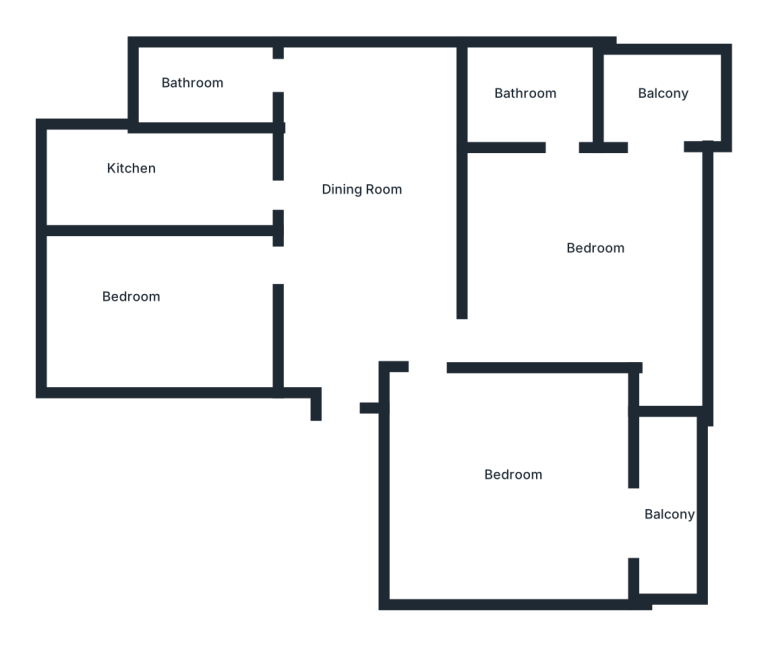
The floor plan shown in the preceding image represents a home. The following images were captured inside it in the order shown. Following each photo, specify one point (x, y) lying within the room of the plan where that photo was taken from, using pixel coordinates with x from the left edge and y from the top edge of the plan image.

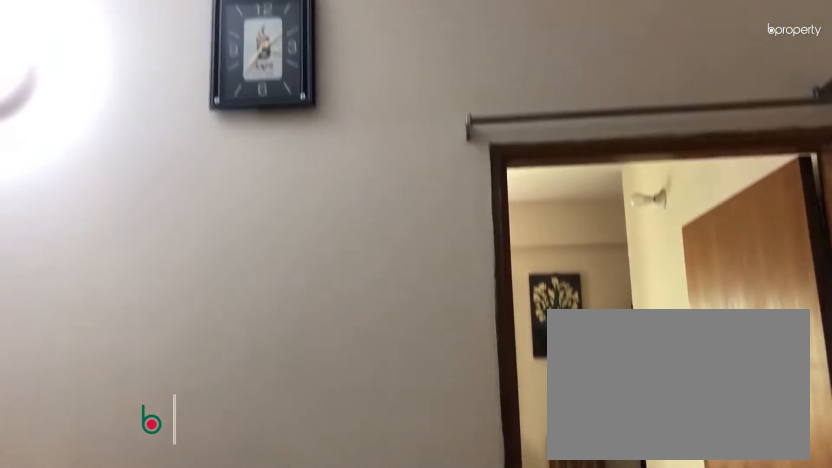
(377, 207)
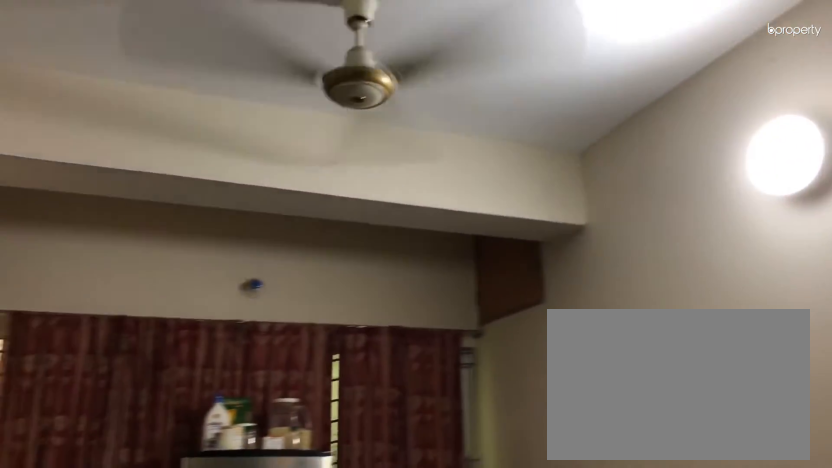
(377, 207)
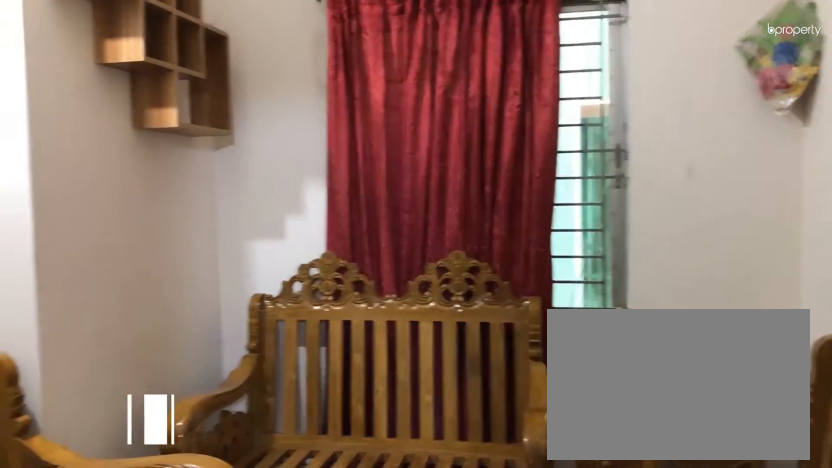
(161, 297)
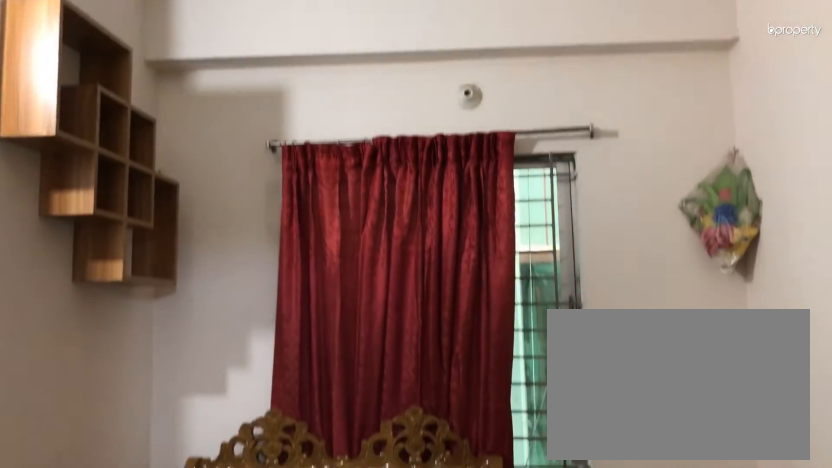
(169, 296)
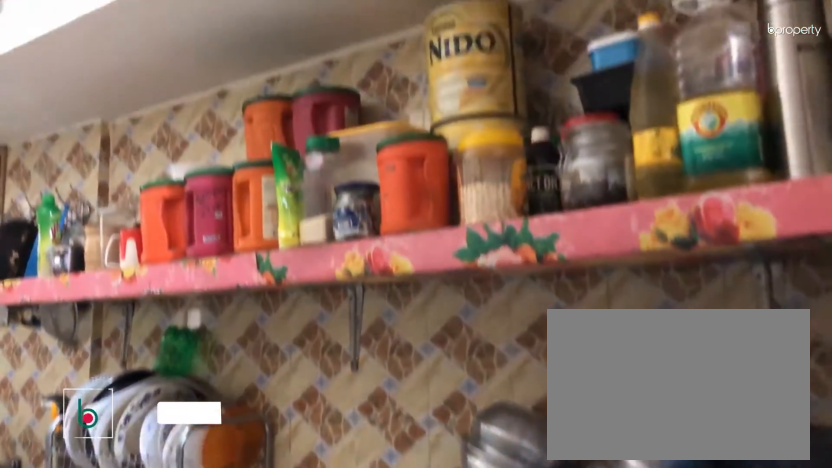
(170, 181)
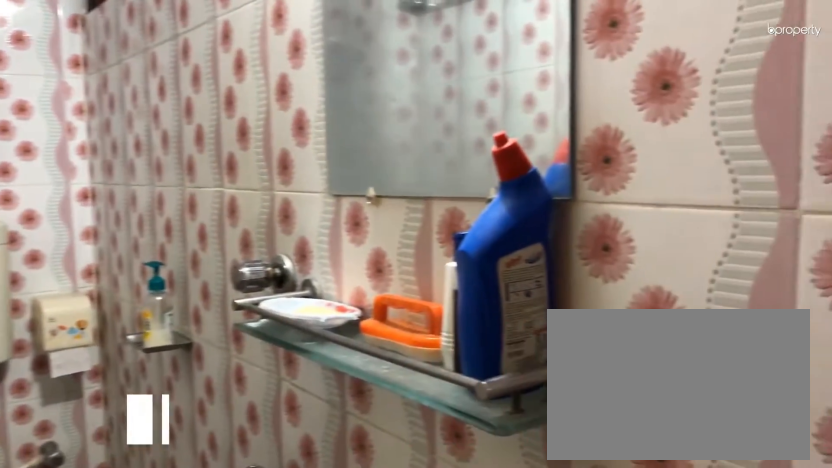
(218, 83)
